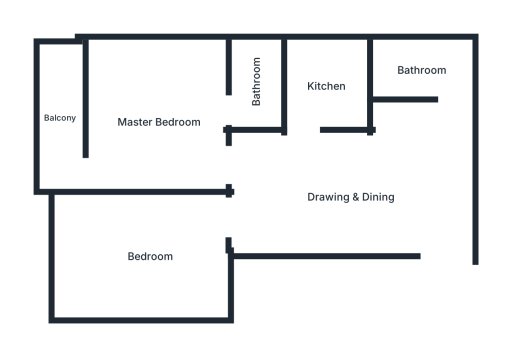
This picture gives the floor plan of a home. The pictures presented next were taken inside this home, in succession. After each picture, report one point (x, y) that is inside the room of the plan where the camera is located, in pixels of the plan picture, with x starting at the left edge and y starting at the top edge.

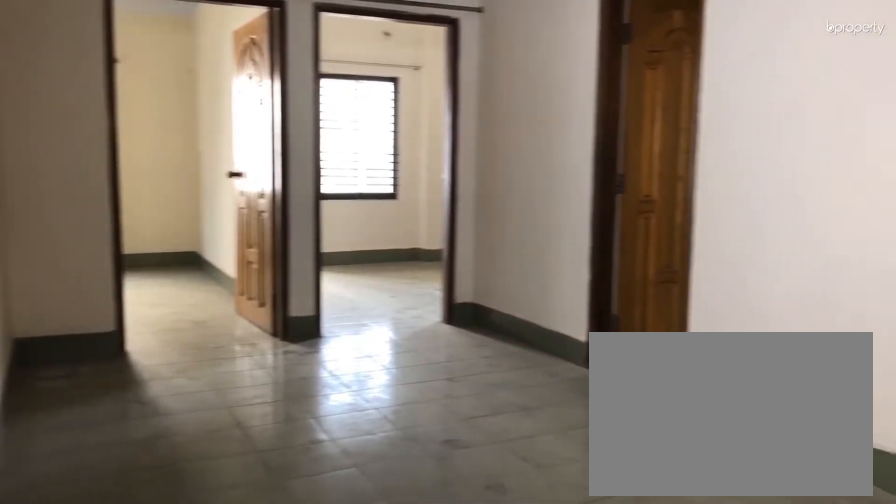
(351, 200)
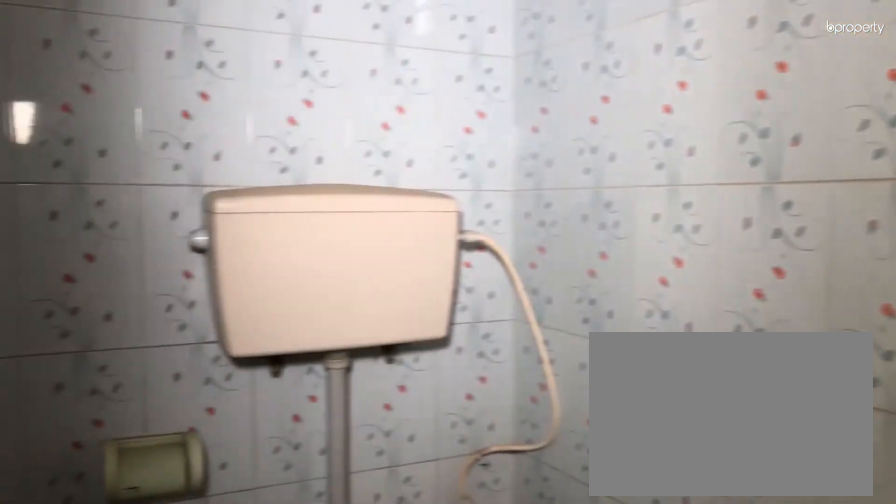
(420, 70)
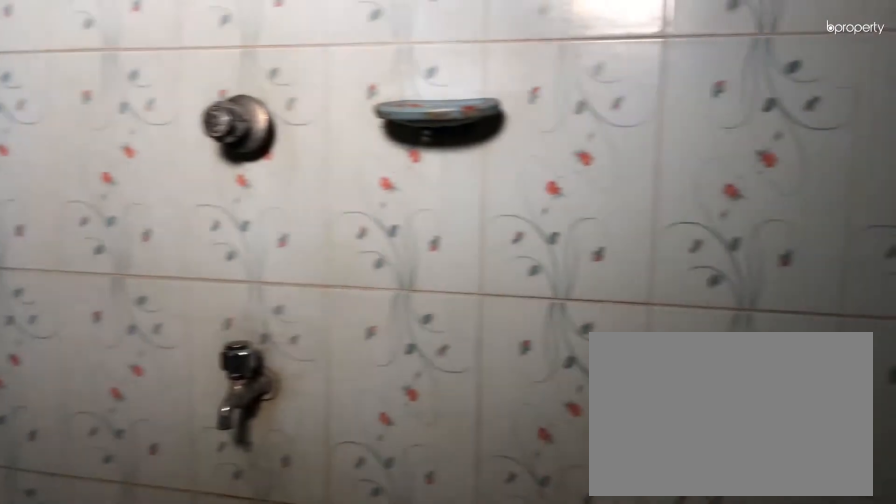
(420, 70)
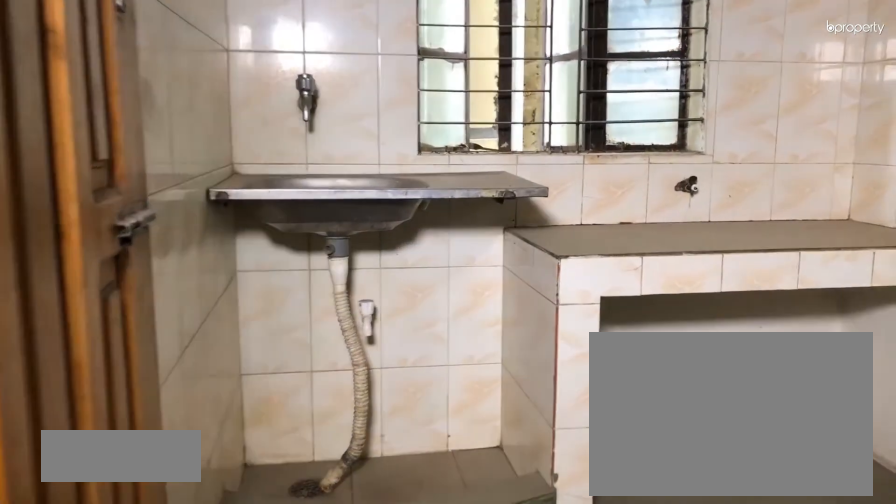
(326, 83)
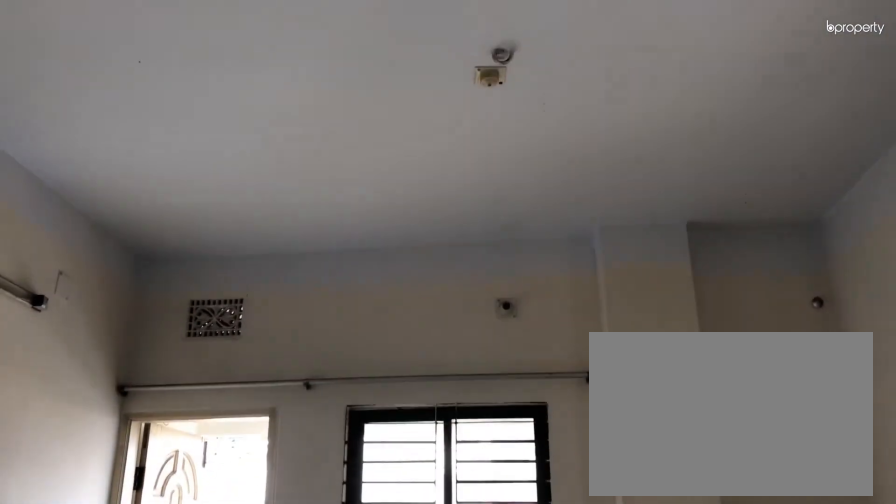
(155, 126)
